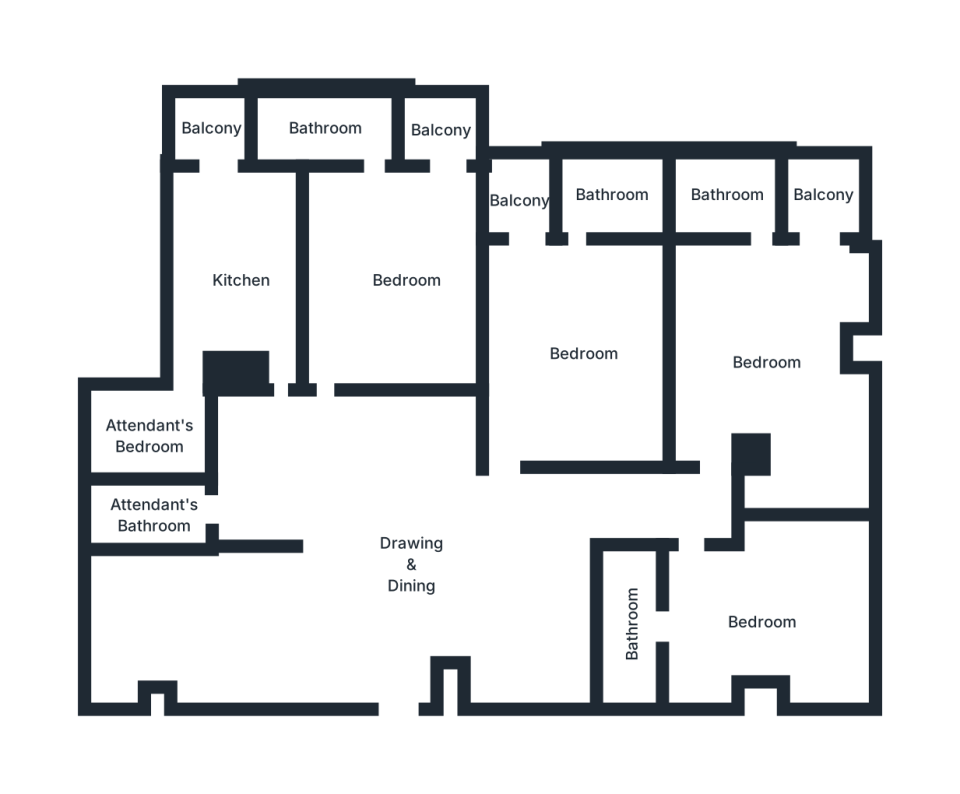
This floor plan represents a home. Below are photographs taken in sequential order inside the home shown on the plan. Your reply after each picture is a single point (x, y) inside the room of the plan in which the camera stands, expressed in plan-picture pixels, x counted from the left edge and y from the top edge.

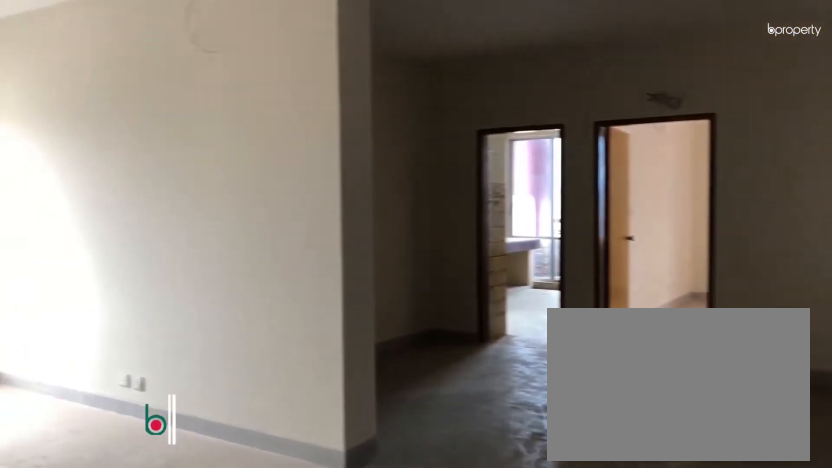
(290, 630)
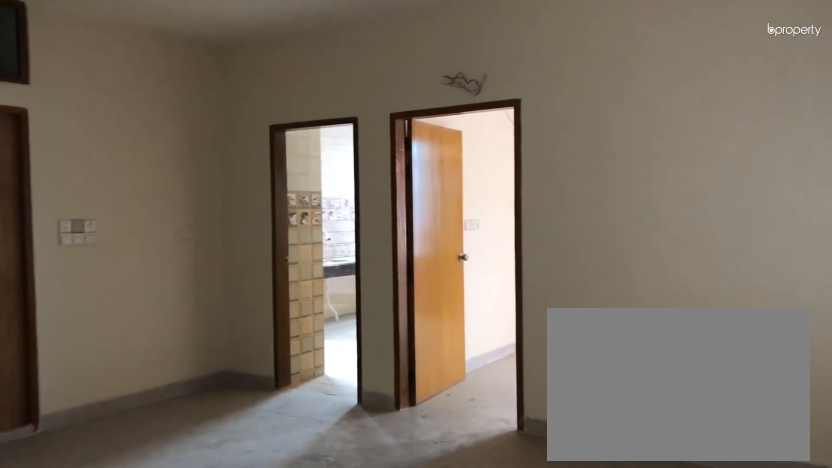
(412, 550)
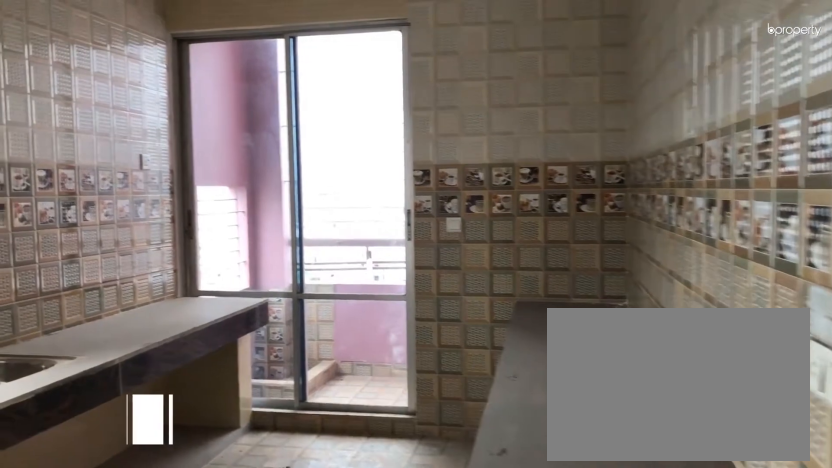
(239, 285)
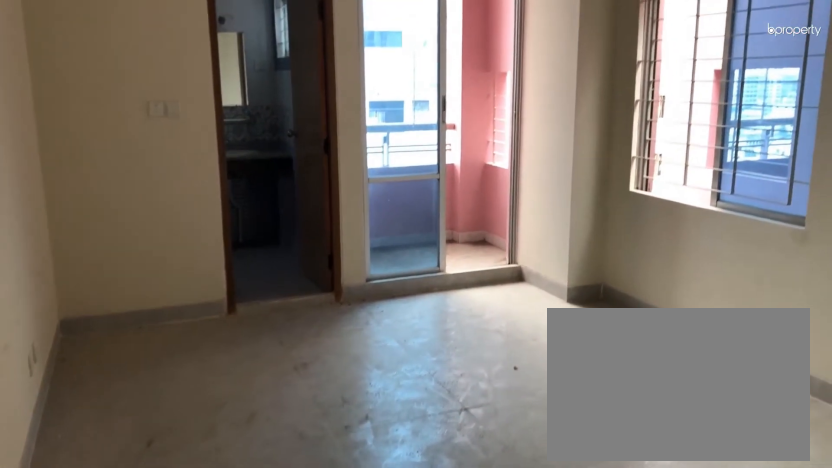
(404, 285)
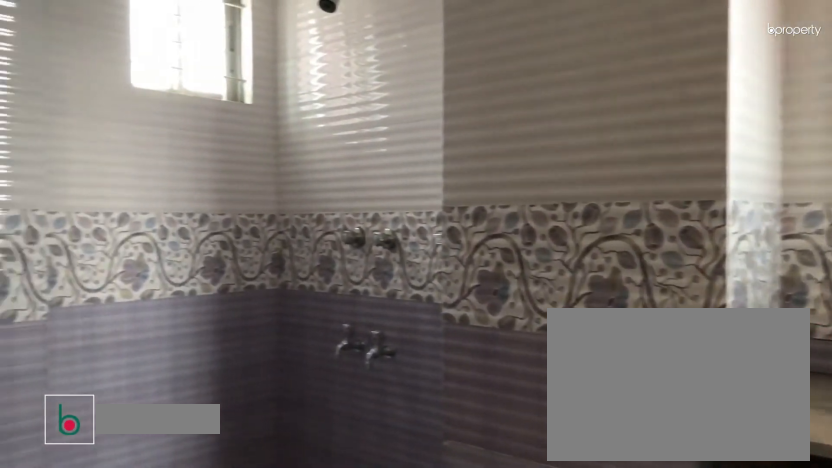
(321, 127)
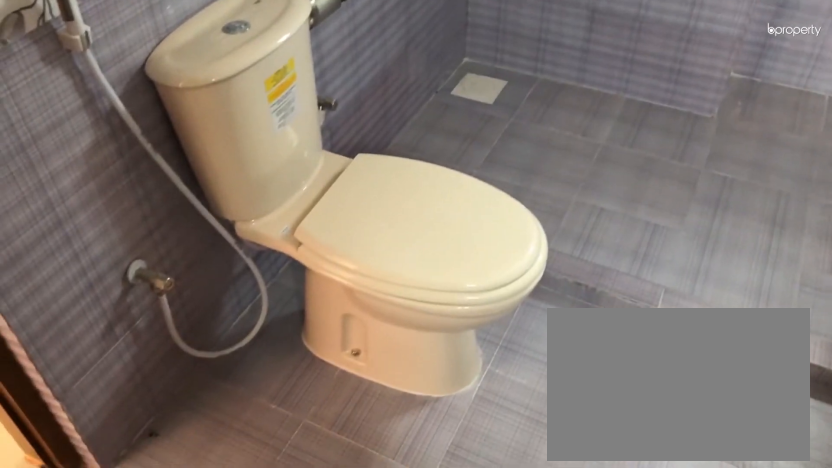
(321, 127)
